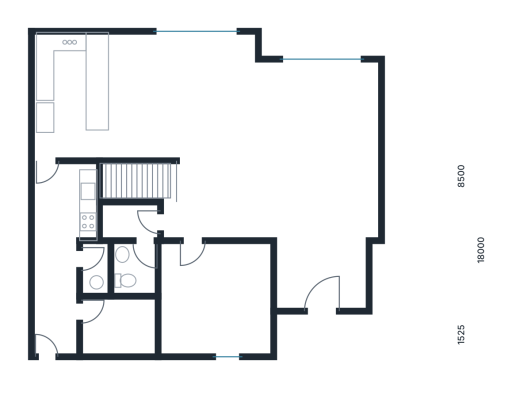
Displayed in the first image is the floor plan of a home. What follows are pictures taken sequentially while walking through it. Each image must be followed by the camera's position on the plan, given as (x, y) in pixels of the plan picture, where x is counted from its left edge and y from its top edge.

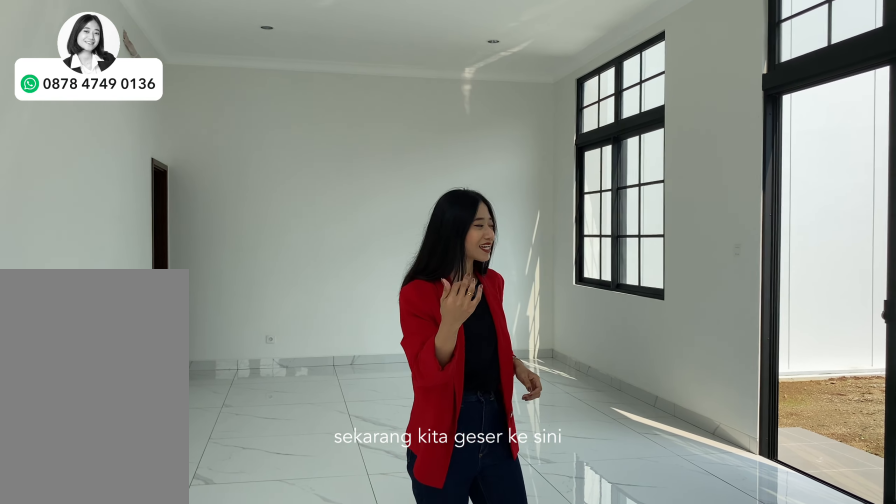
(313, 190)
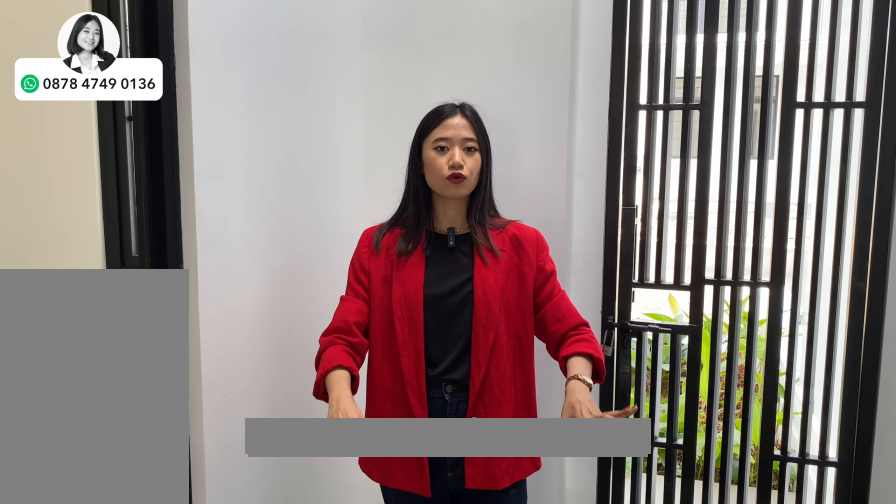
(56, 321)
